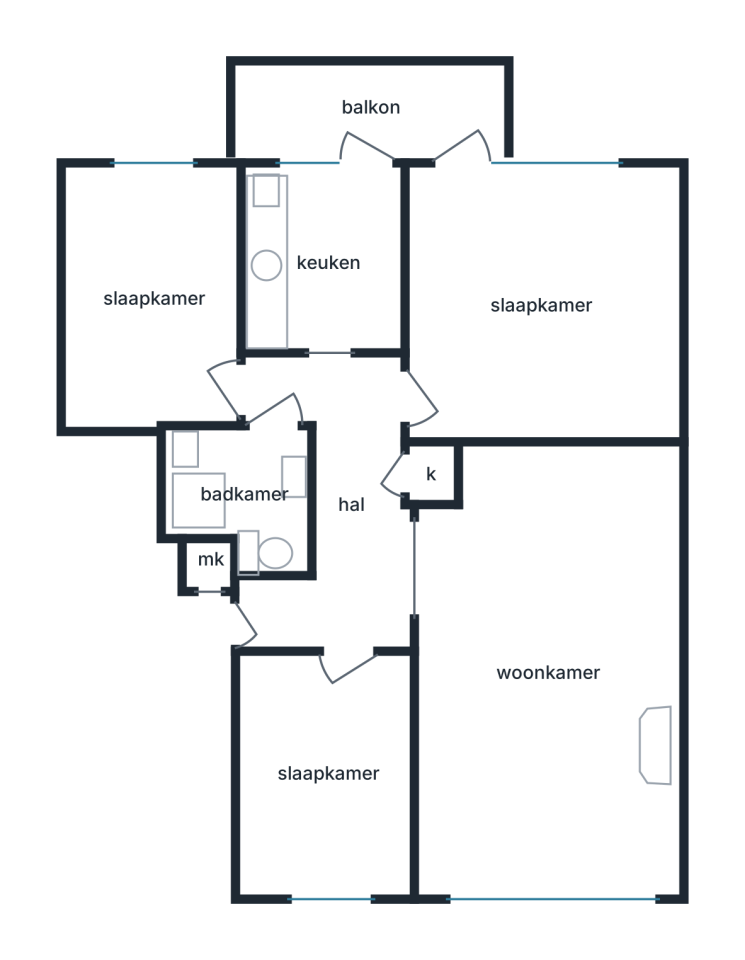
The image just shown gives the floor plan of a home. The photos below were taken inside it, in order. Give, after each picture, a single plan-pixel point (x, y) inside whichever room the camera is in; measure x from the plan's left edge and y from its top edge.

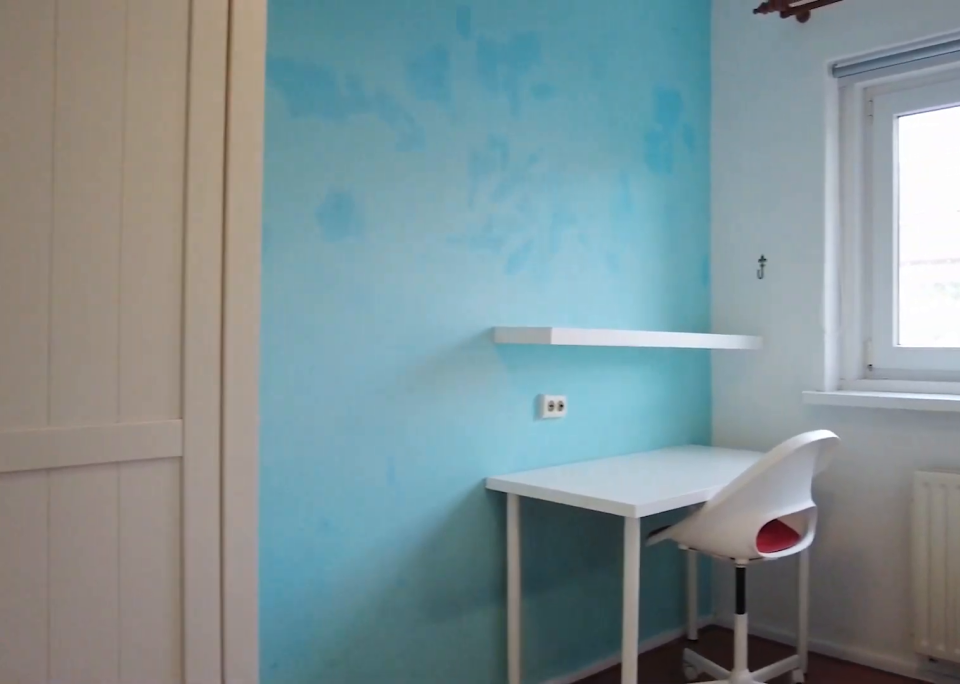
(157, 296)
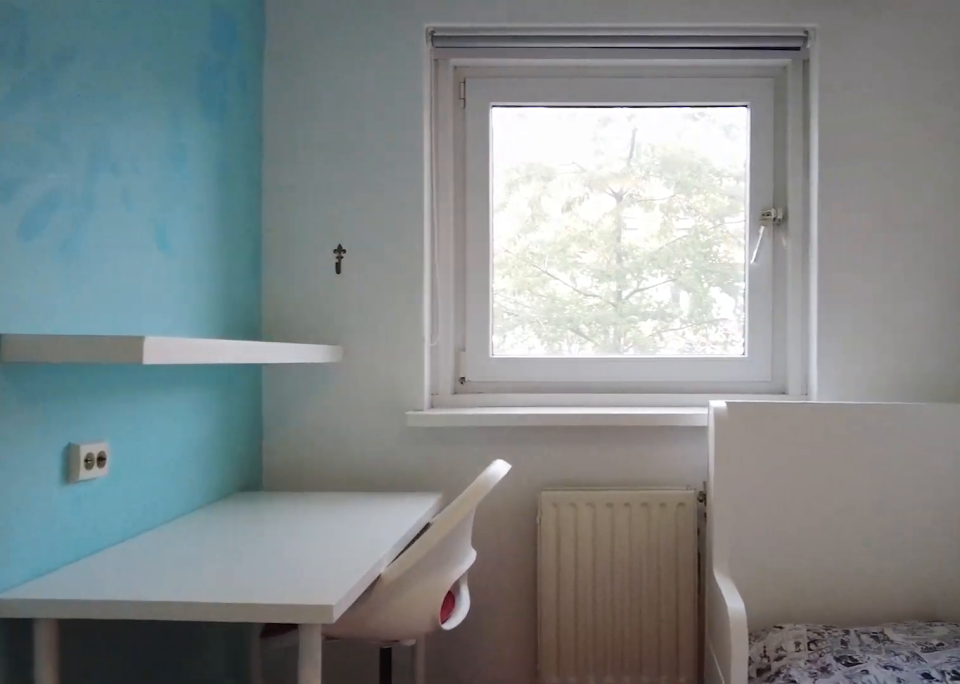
(157, 296)
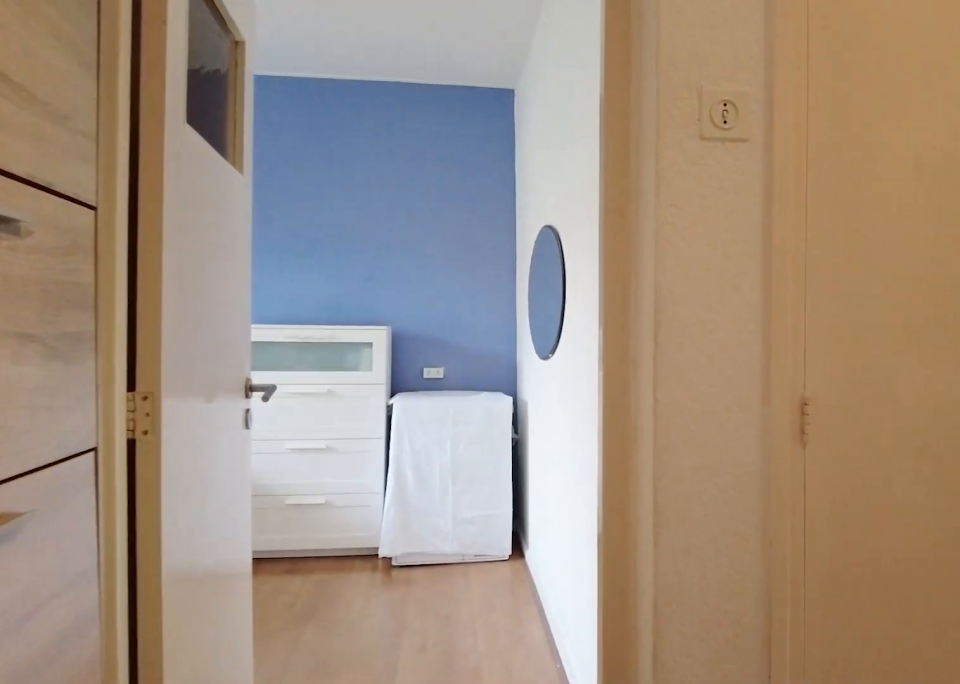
(340, 503)
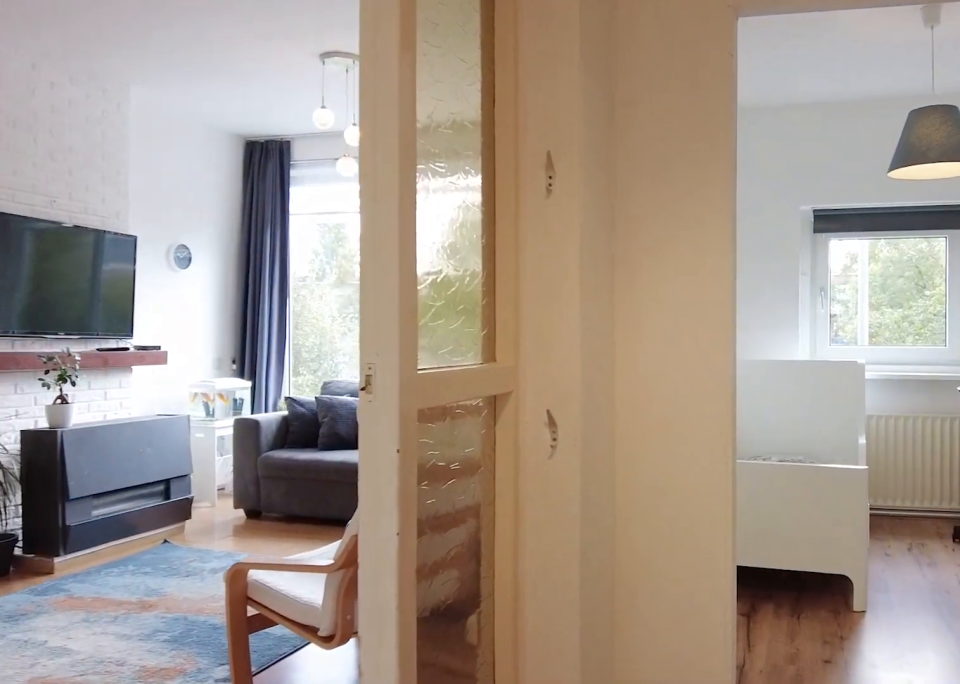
(340, 503)
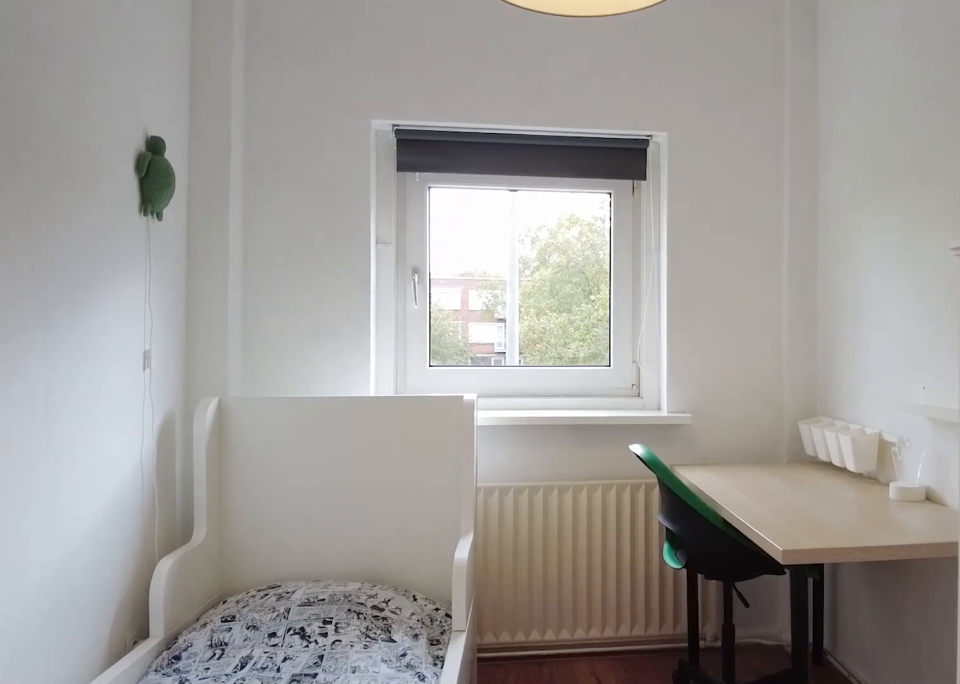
(327, 772)
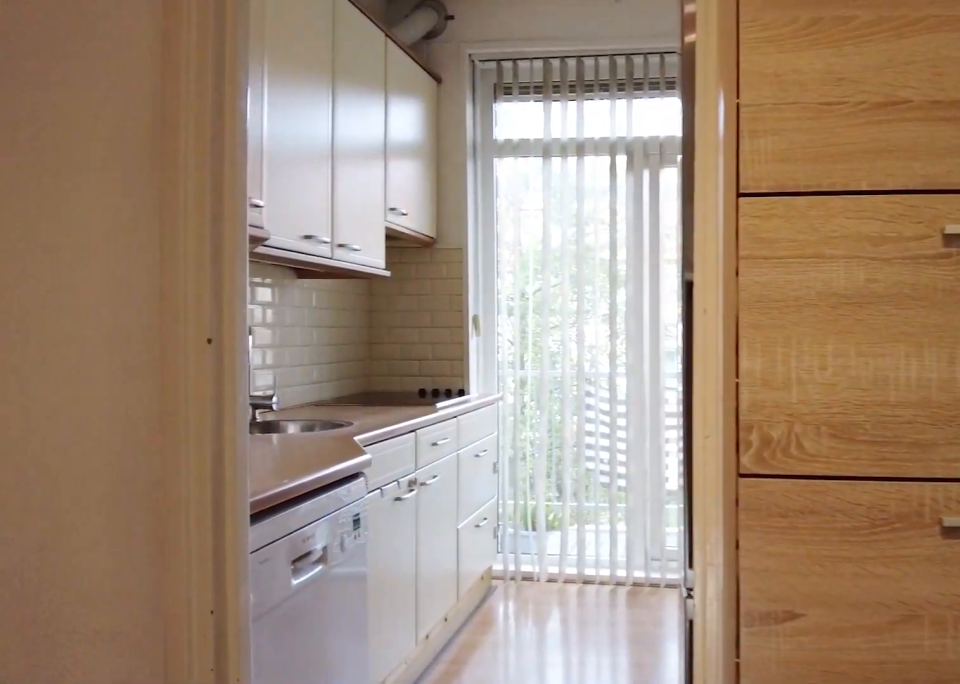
(339, 503)
